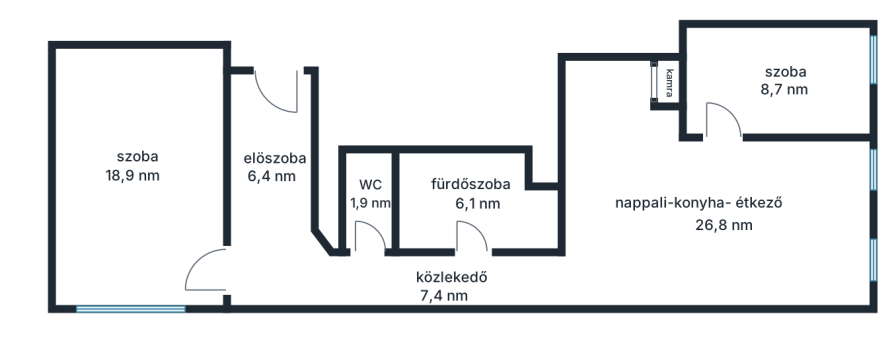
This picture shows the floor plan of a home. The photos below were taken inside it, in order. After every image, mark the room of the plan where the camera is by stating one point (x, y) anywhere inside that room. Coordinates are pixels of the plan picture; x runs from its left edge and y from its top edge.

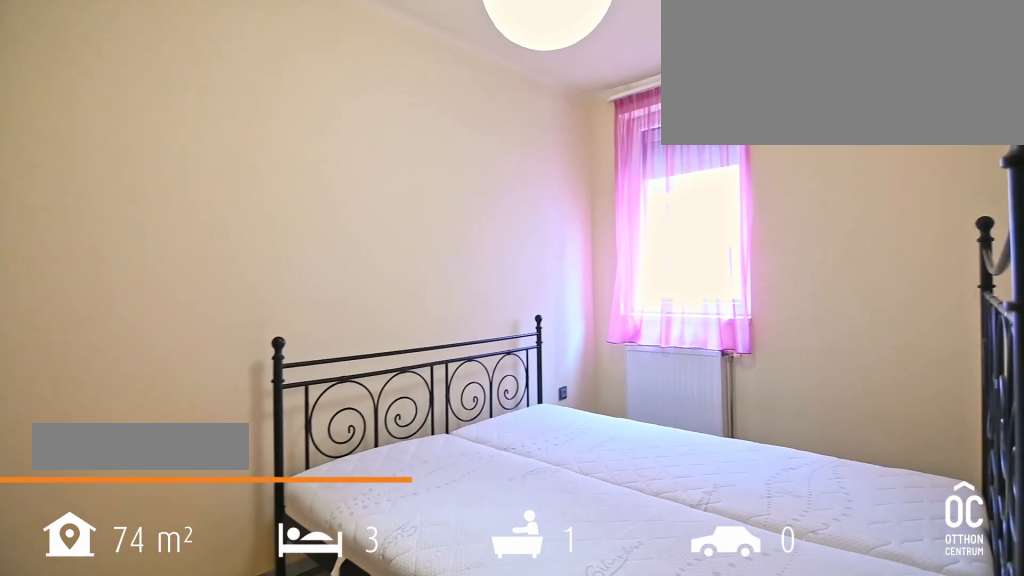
(777, 76)
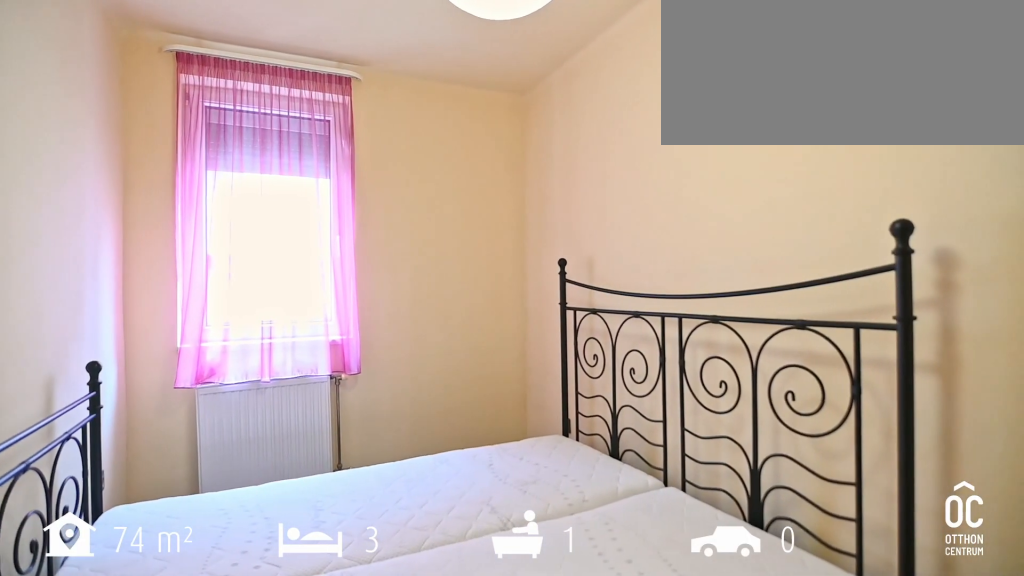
(777, 76)
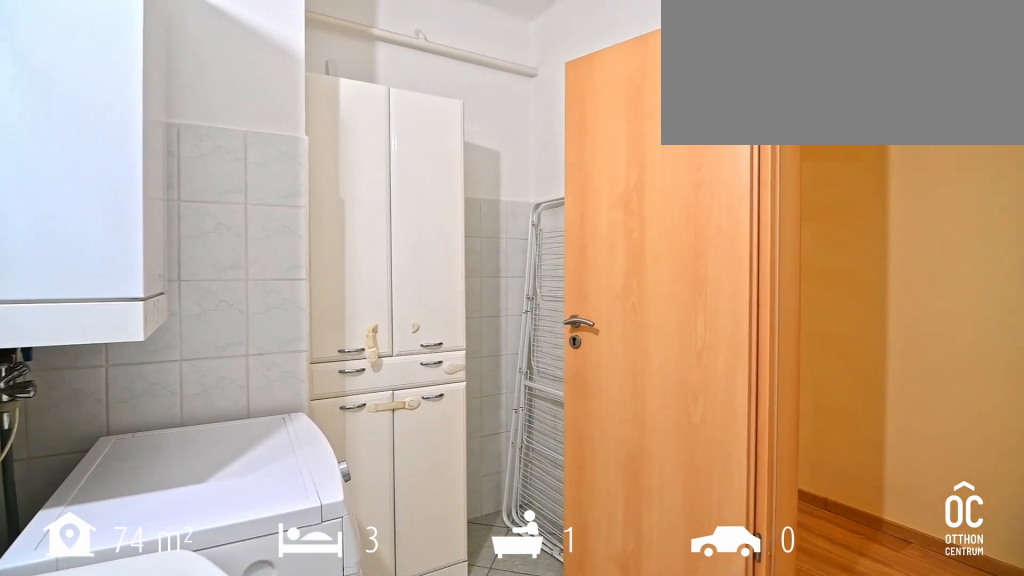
(464, 198)
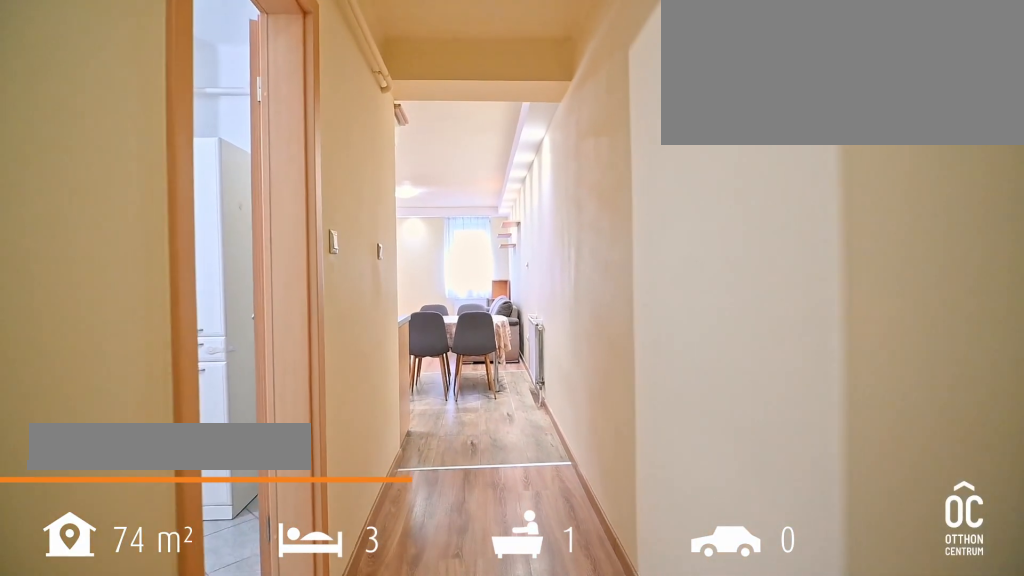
(449, 282)
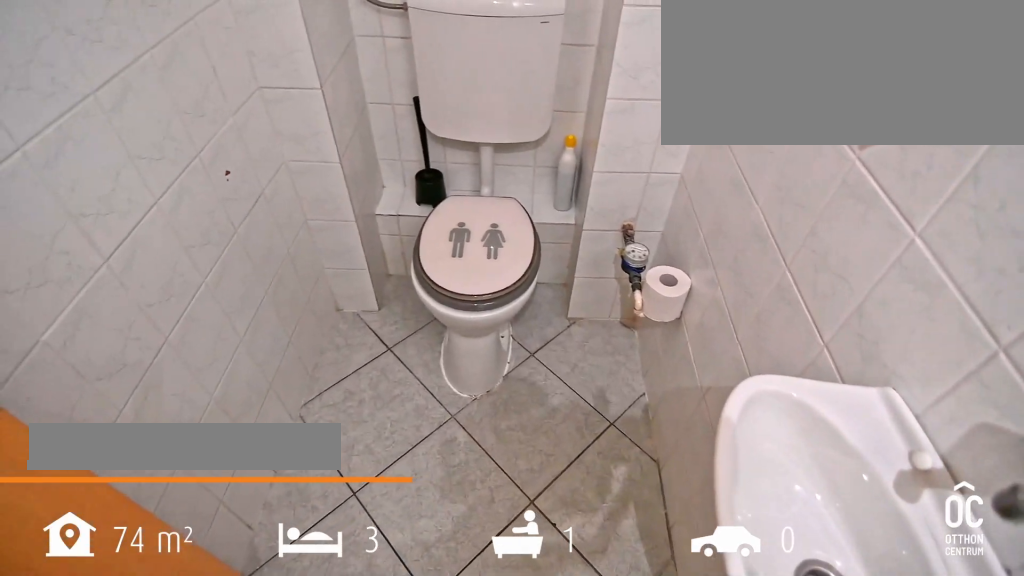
(370, 197)
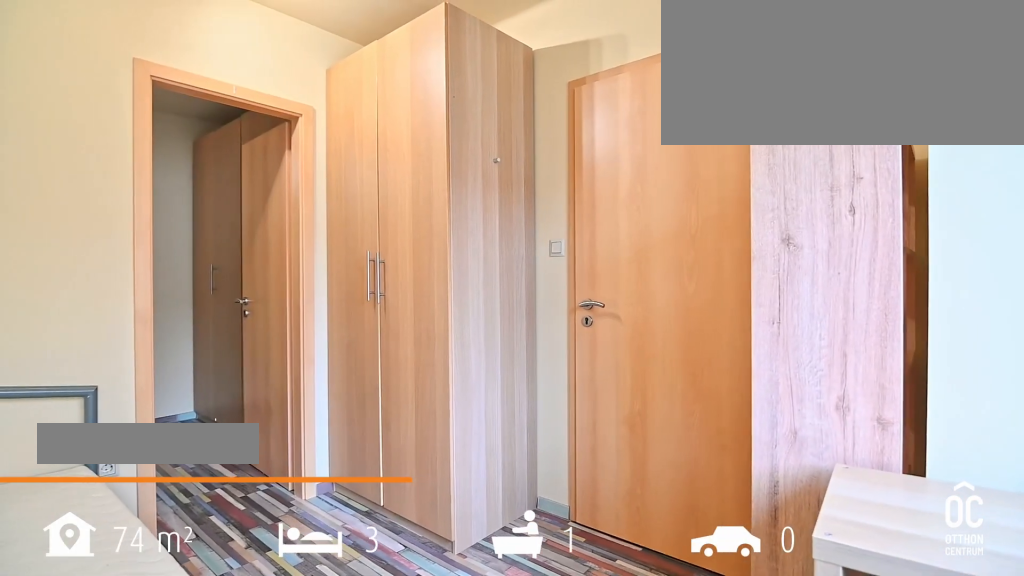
(134, 220)
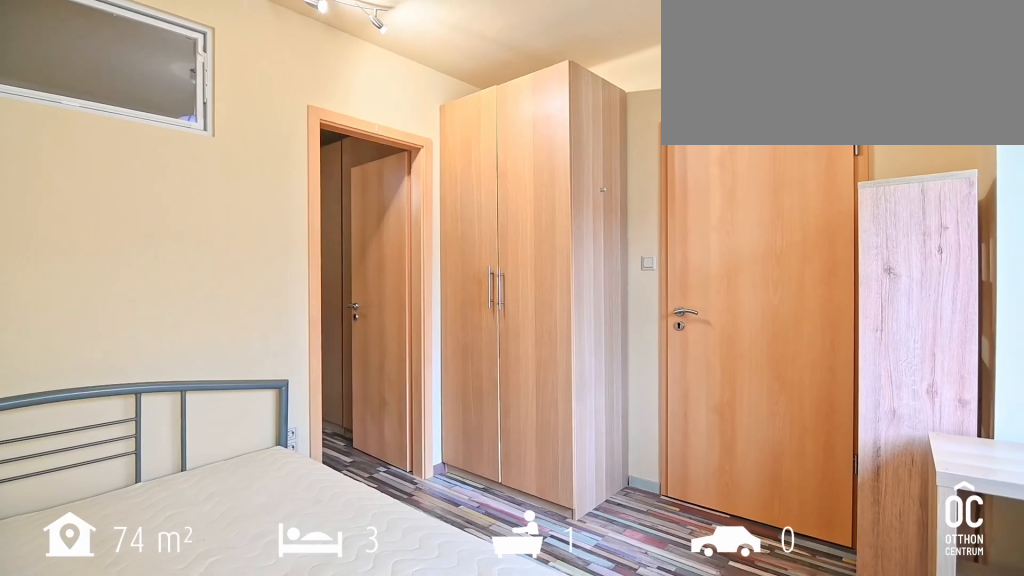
(134, 220)
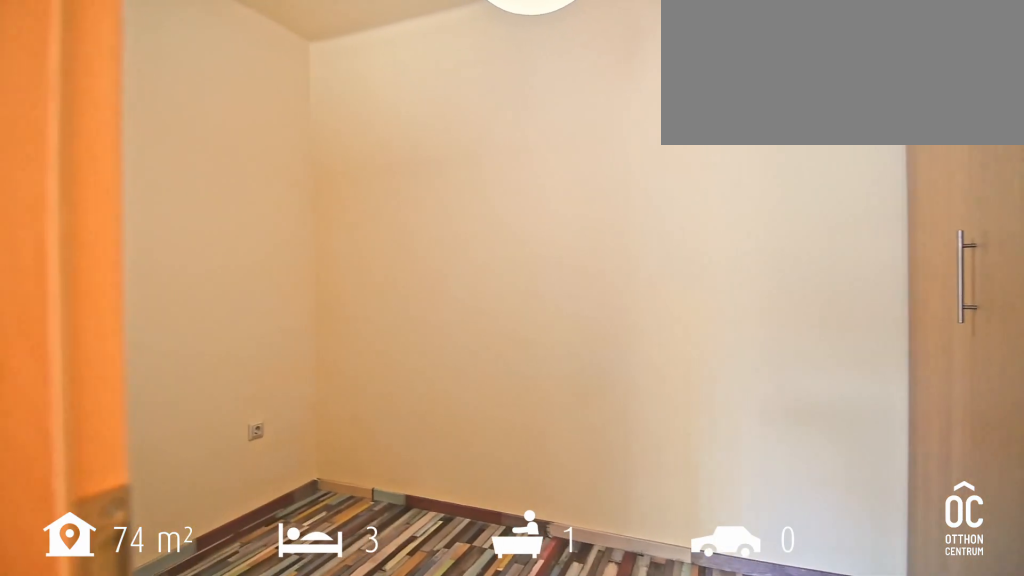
(136, 88)
